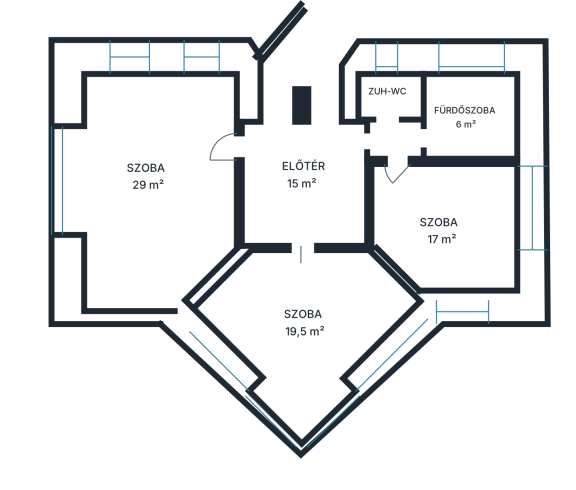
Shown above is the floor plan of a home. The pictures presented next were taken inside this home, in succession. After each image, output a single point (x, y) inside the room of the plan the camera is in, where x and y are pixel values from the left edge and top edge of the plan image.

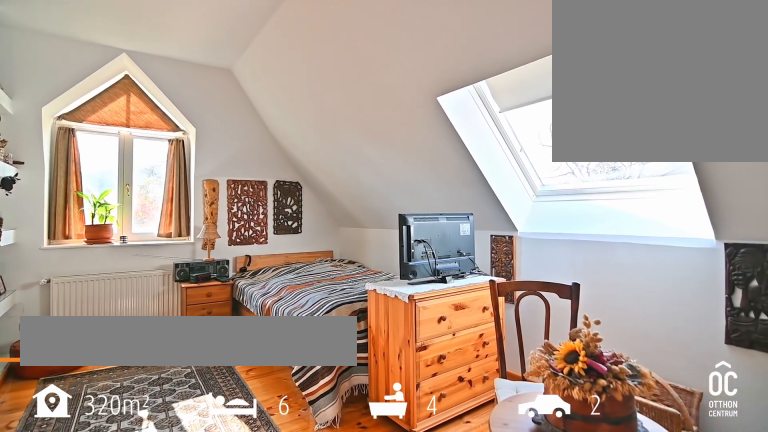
(150, 180)
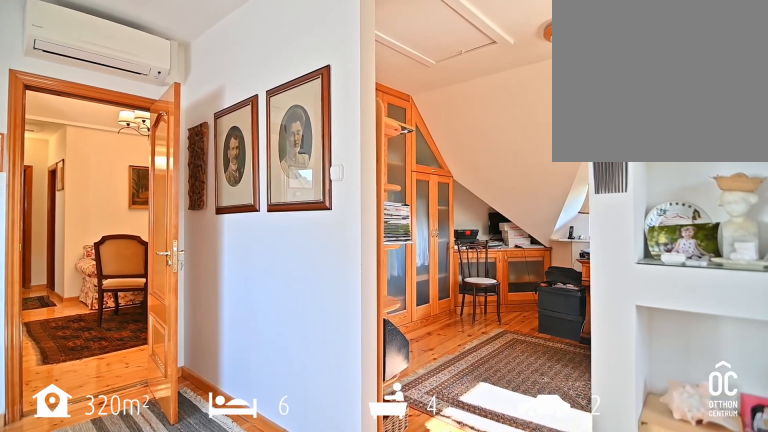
(150, 181)
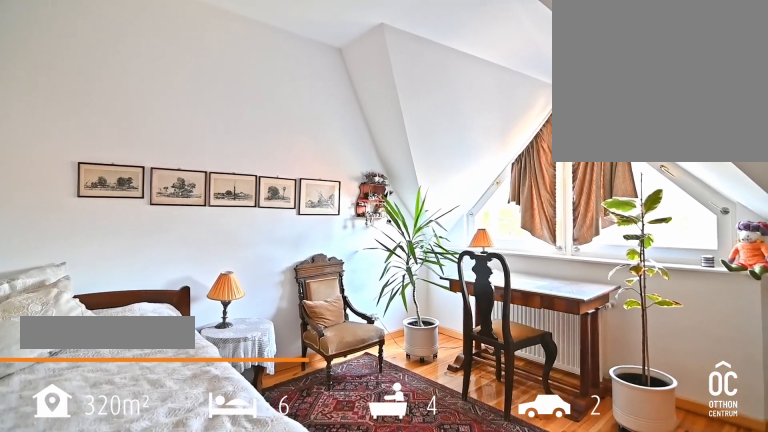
(300, 320)
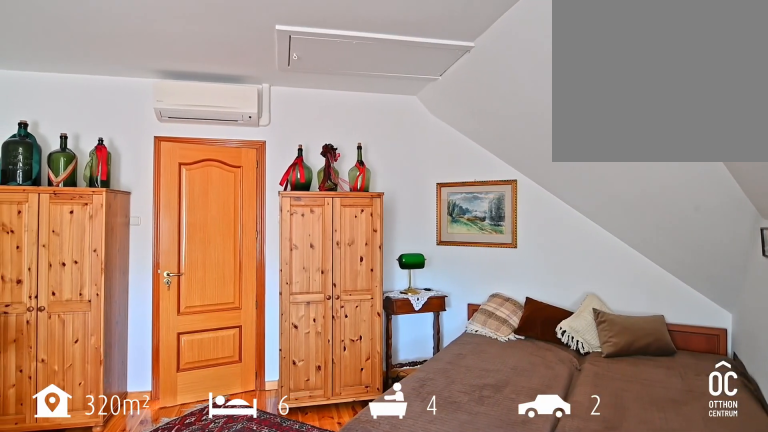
(450, 229)
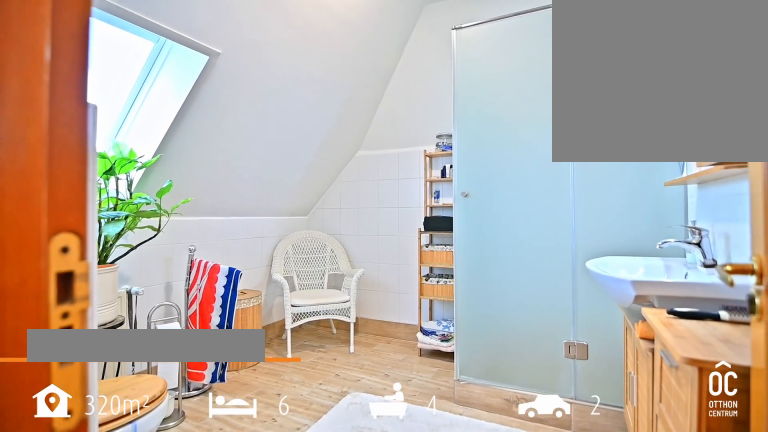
(468, 117)
